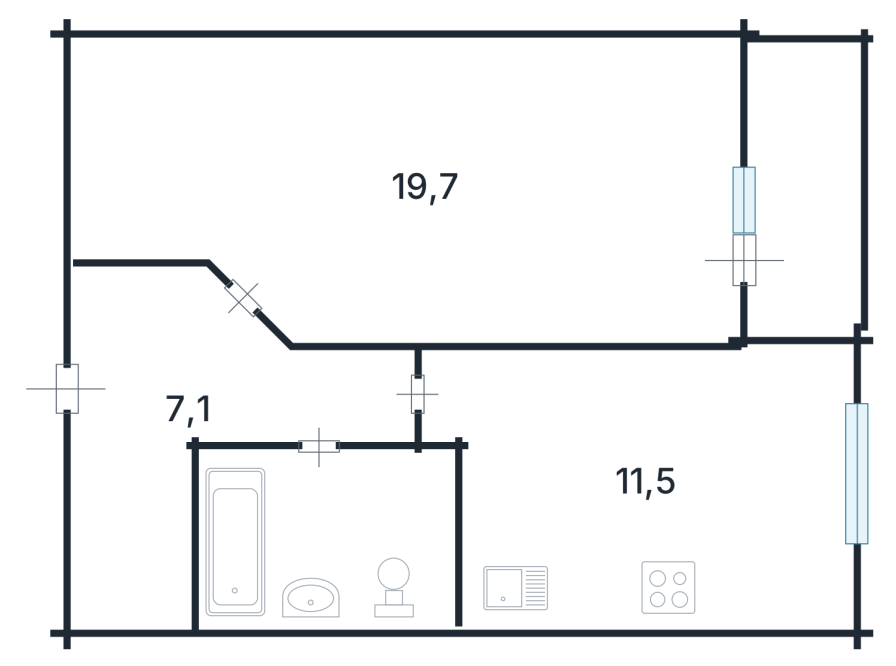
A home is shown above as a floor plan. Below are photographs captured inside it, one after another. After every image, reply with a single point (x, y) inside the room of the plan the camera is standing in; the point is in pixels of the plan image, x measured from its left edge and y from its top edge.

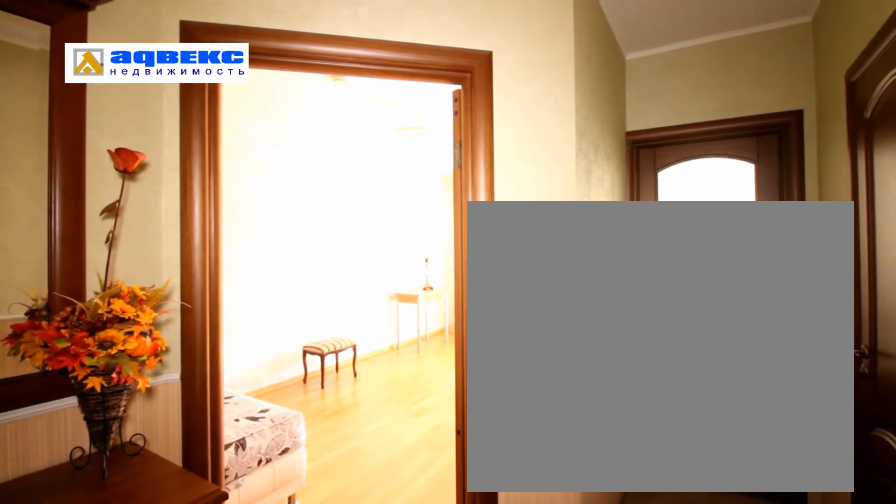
(263, 429)
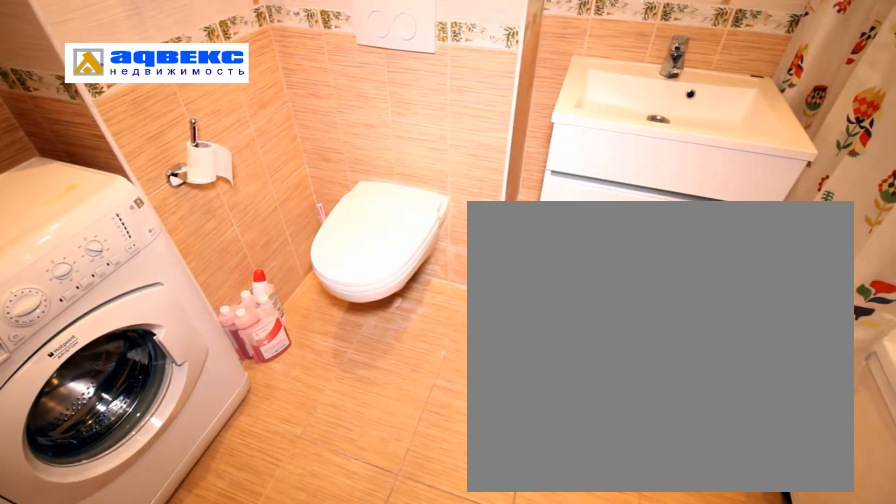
(319, 591)
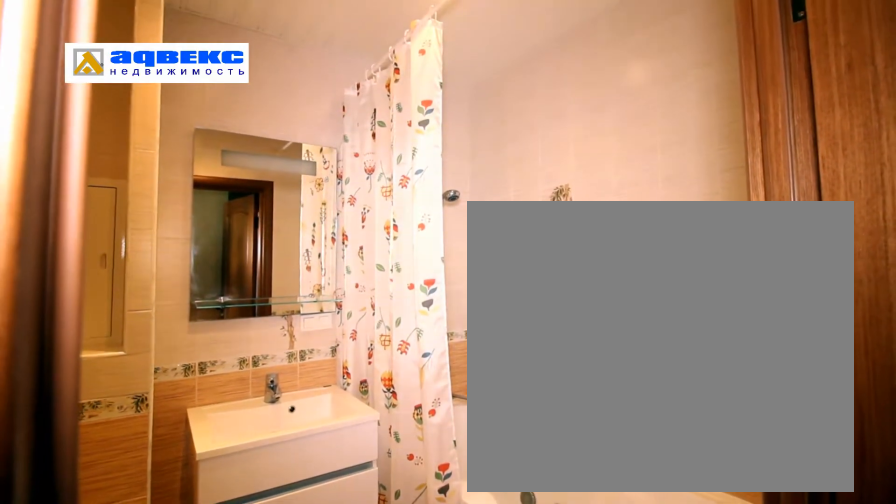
(319, 591)
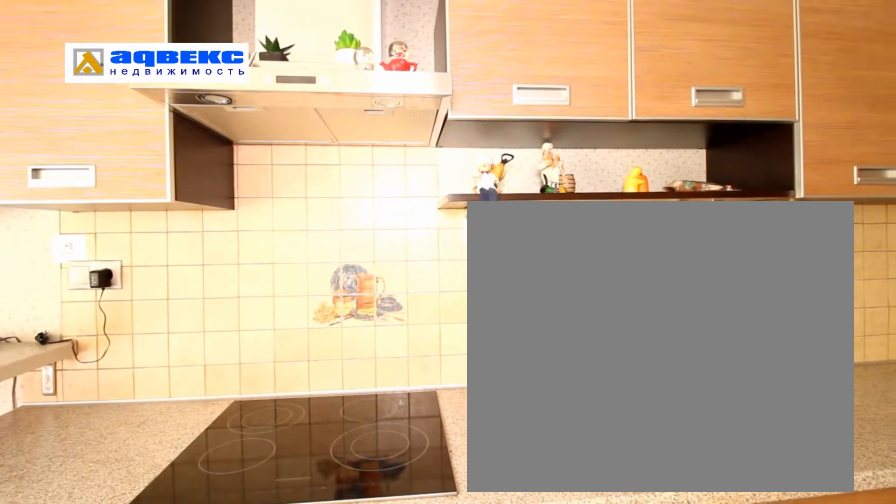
(587, 519)
